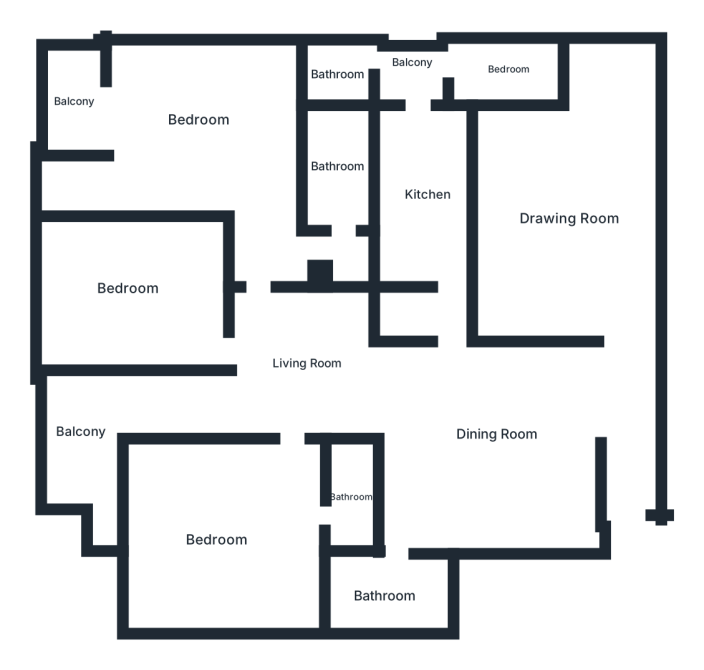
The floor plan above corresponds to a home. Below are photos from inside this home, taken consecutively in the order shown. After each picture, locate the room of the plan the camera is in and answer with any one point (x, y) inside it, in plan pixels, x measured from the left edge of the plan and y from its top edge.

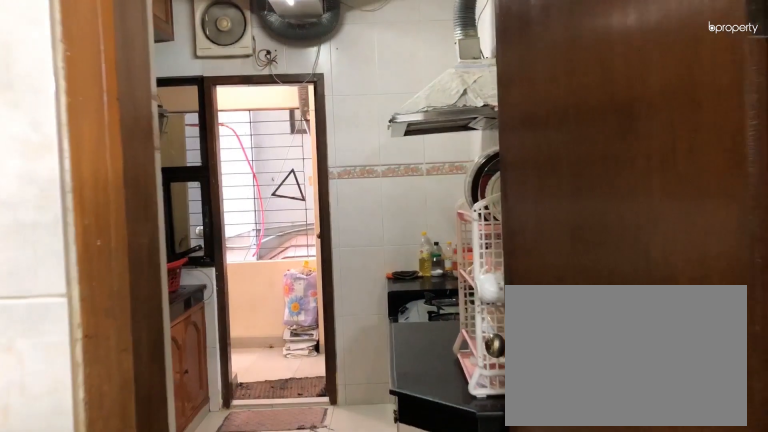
(426, 196)
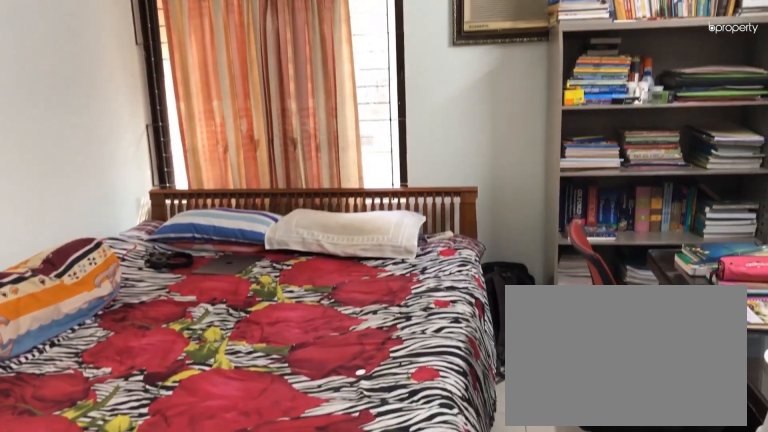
(215, 538)
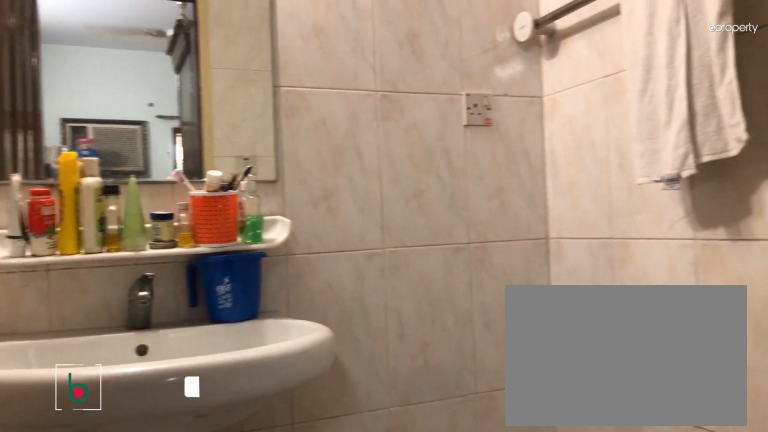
(350, 492)
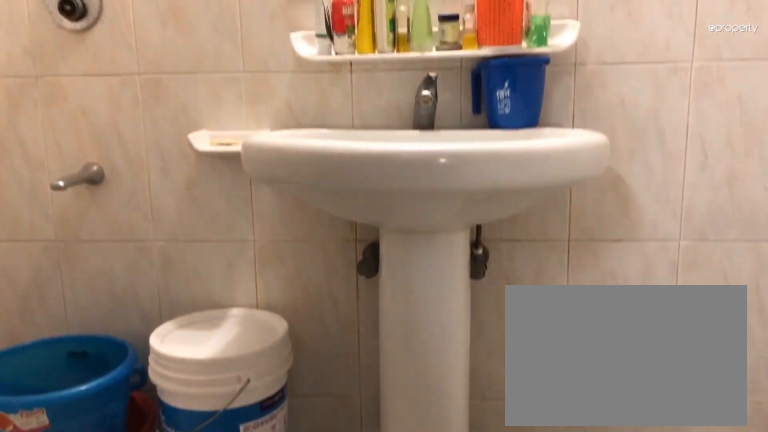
(350, 492)
